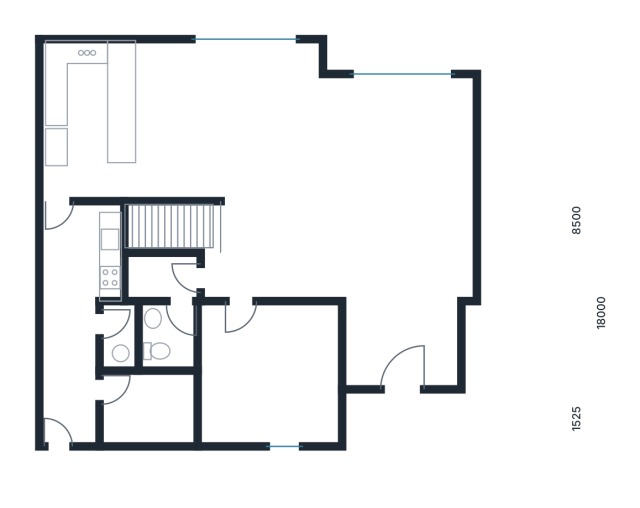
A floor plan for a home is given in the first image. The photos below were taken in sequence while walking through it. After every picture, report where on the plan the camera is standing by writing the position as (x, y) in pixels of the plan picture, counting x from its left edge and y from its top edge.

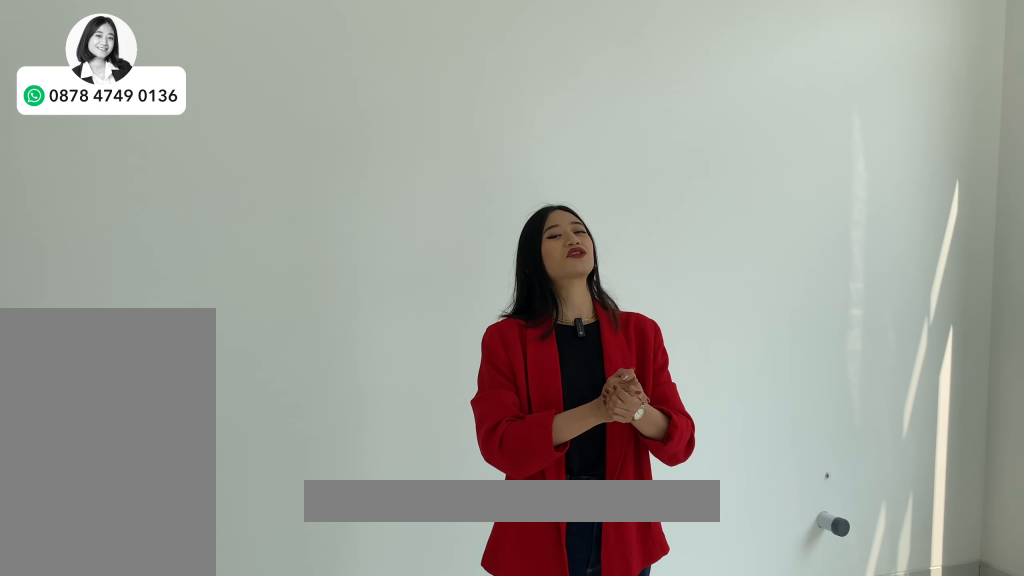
(122, 149)
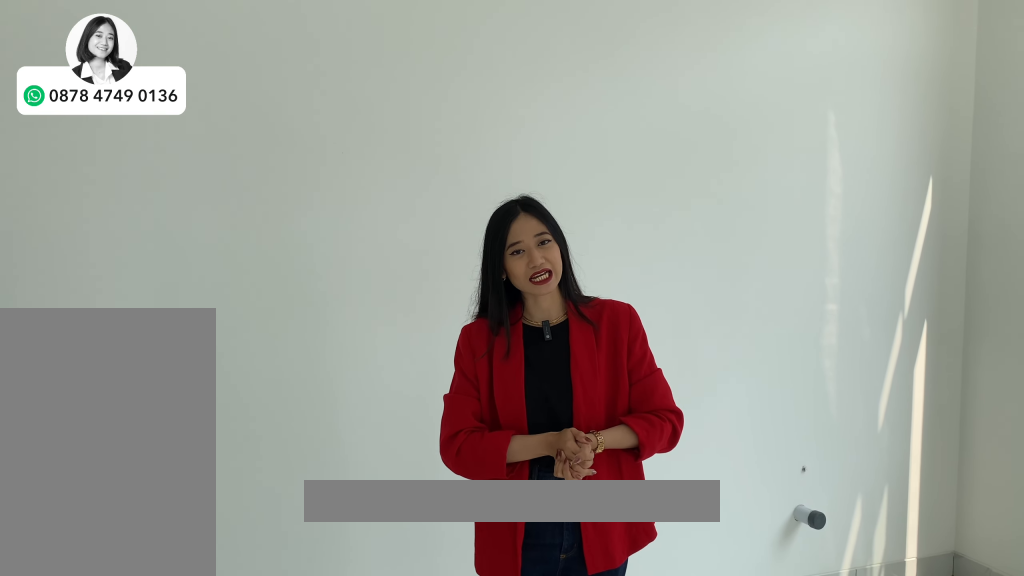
(122, 149)
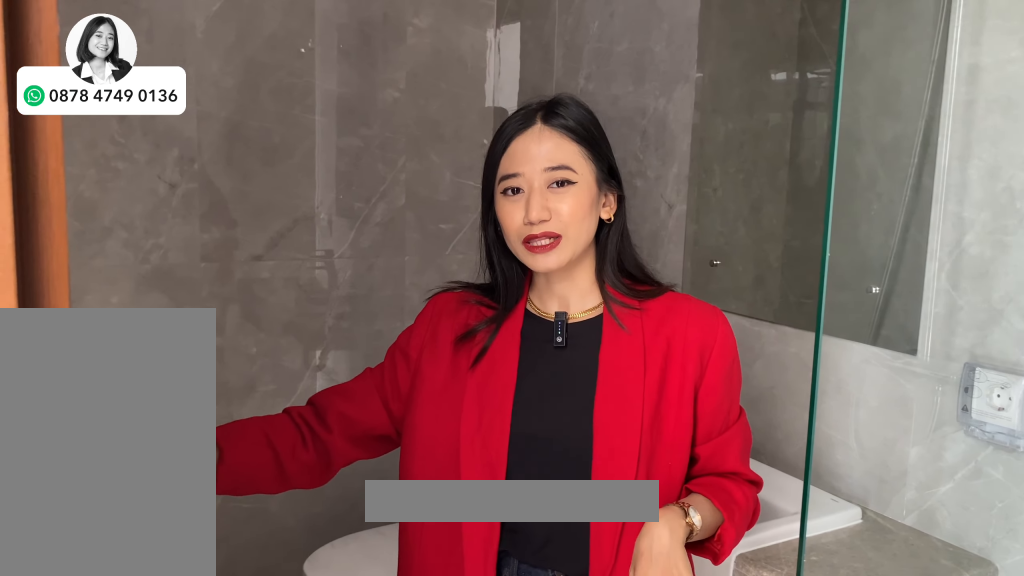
(169, 300)
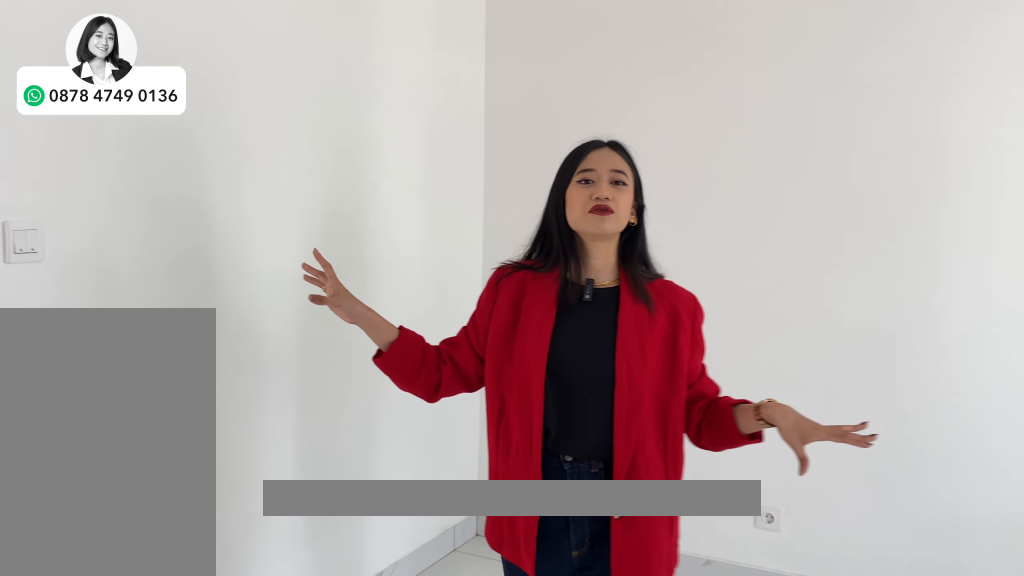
(281, 347)
